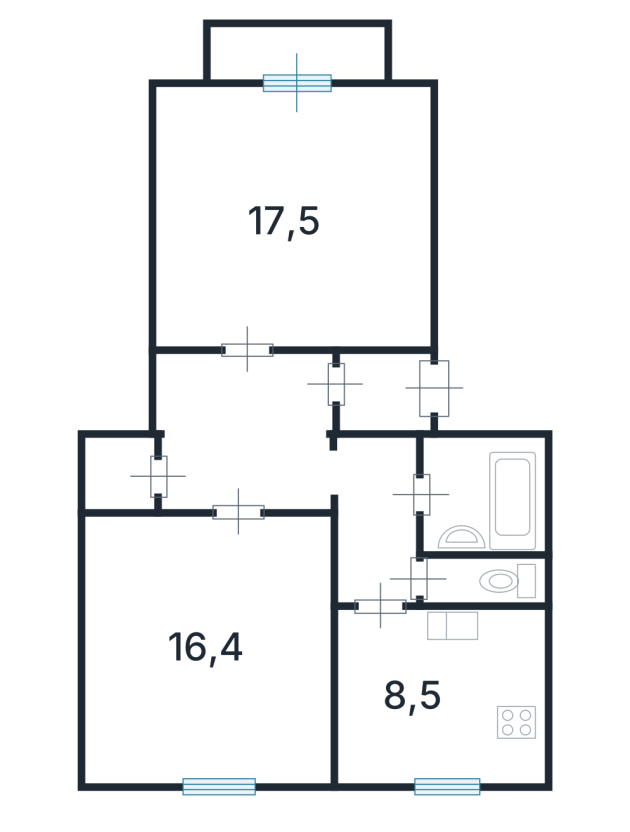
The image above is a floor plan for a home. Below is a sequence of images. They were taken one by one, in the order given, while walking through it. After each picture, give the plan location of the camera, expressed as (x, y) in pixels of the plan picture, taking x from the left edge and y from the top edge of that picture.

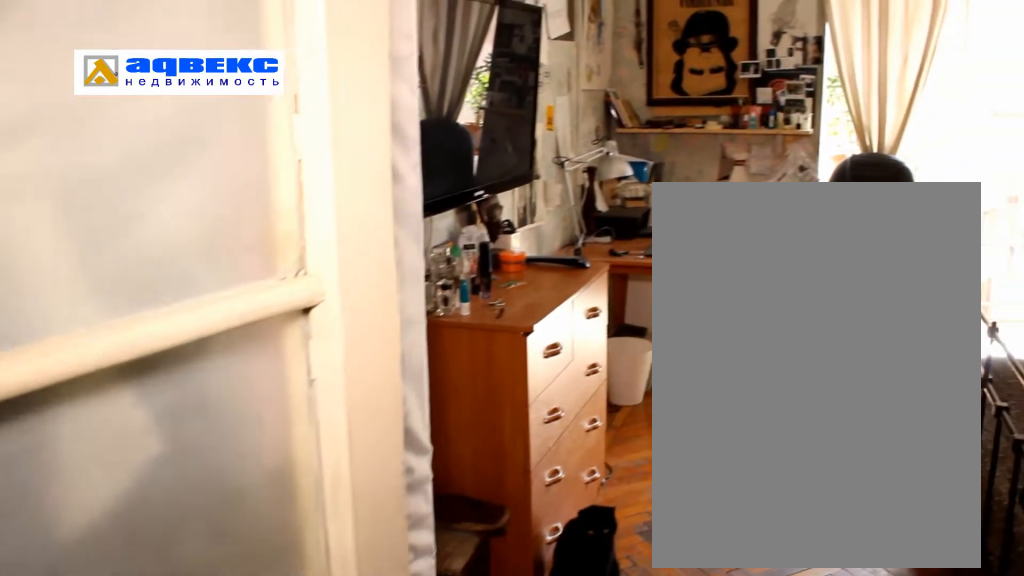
(237, 491)
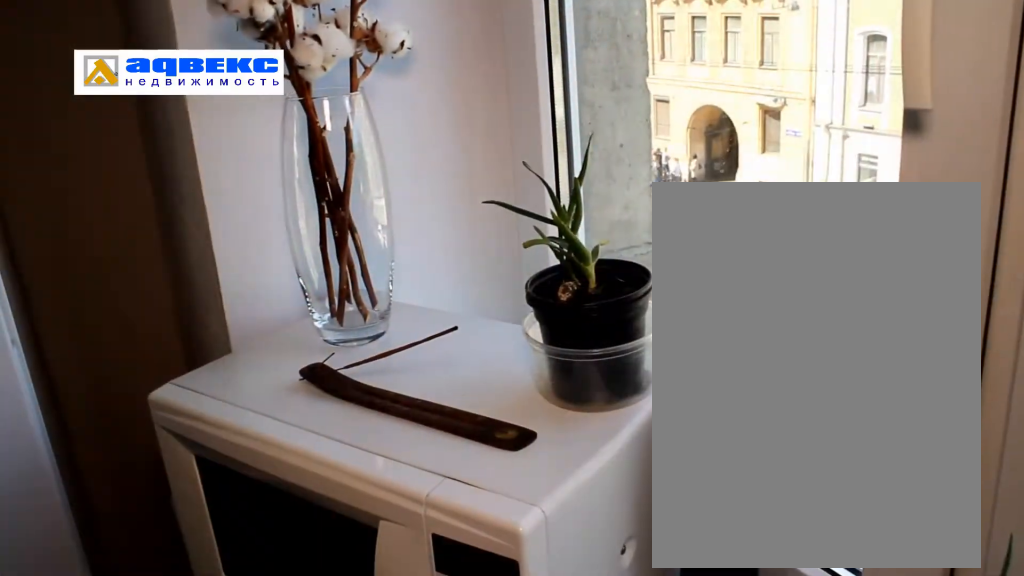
(353, 746)
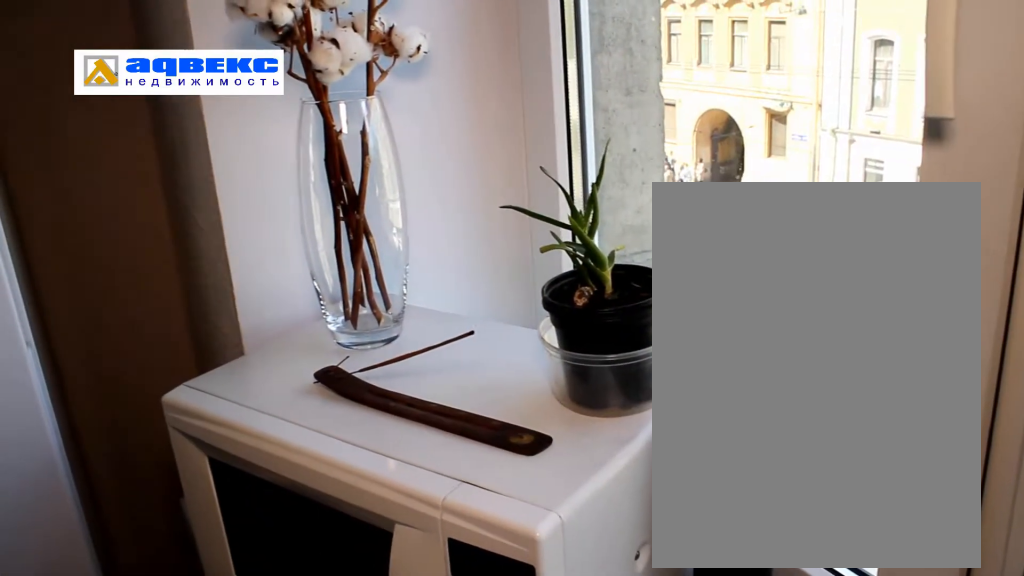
(353, 746)
